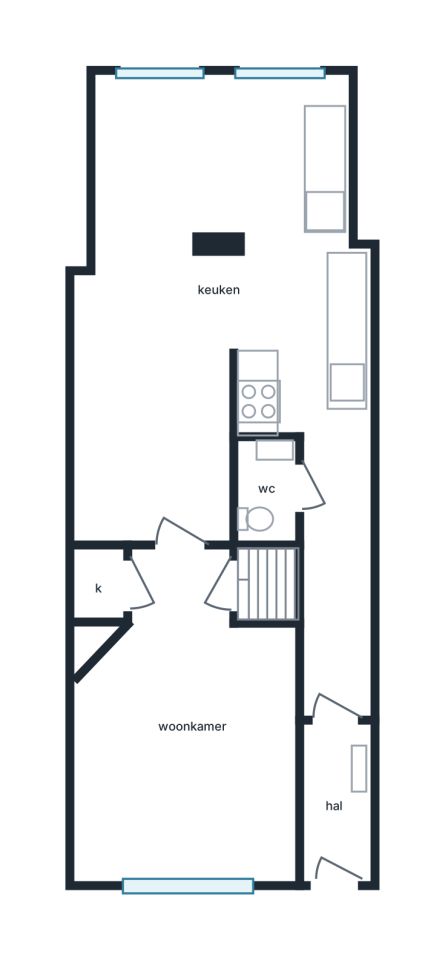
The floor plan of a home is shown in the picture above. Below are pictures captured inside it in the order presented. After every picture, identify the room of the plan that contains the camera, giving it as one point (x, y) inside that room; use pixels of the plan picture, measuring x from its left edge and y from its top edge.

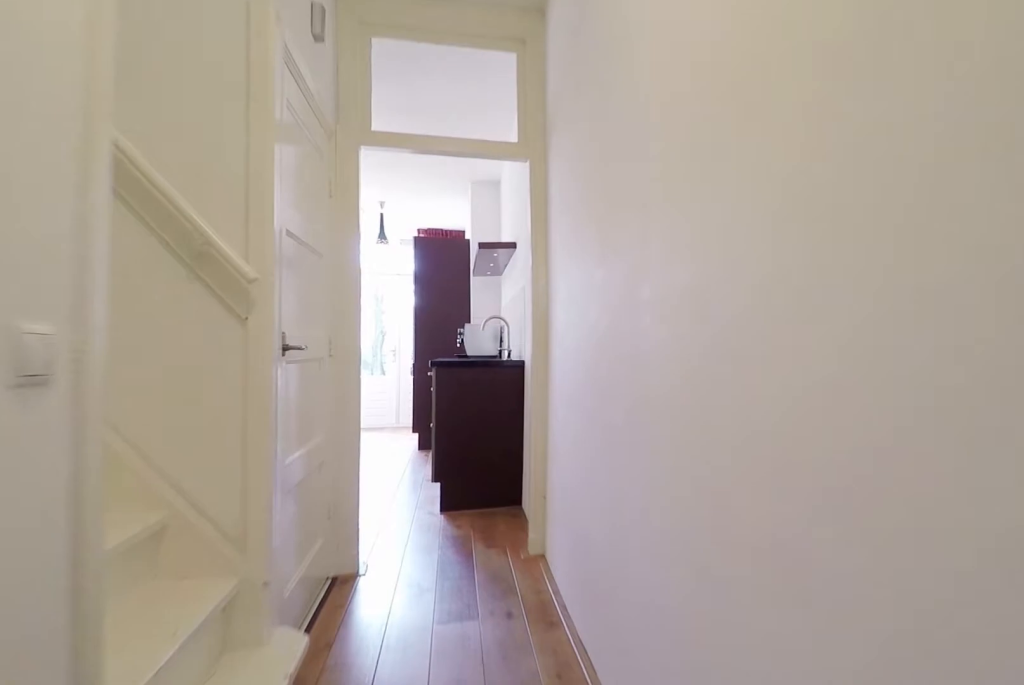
(335, 578)
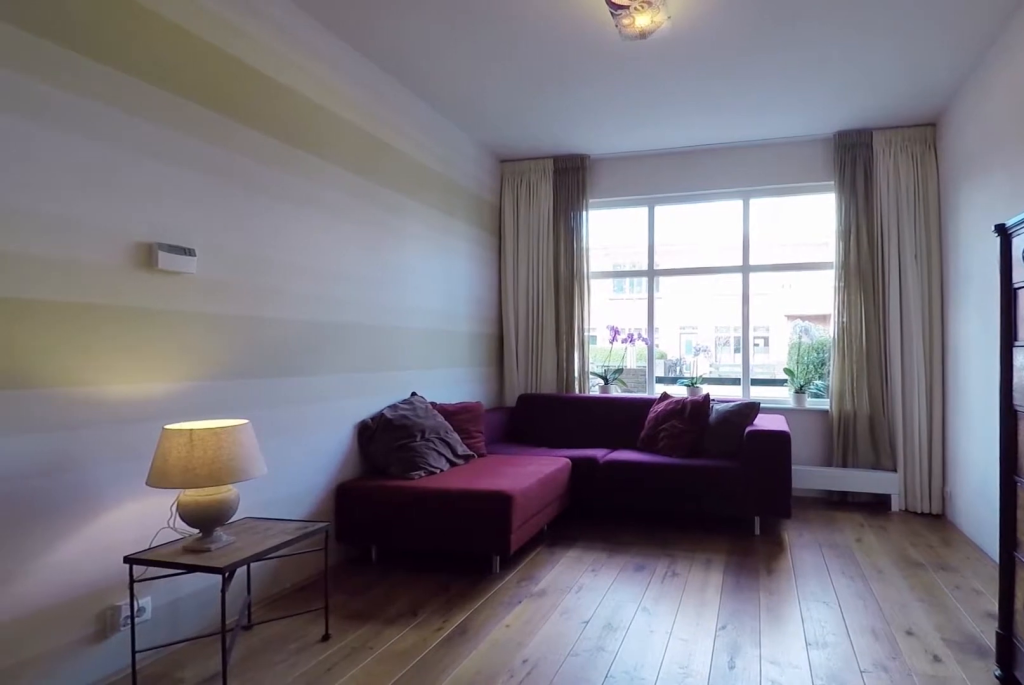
(184, 732)
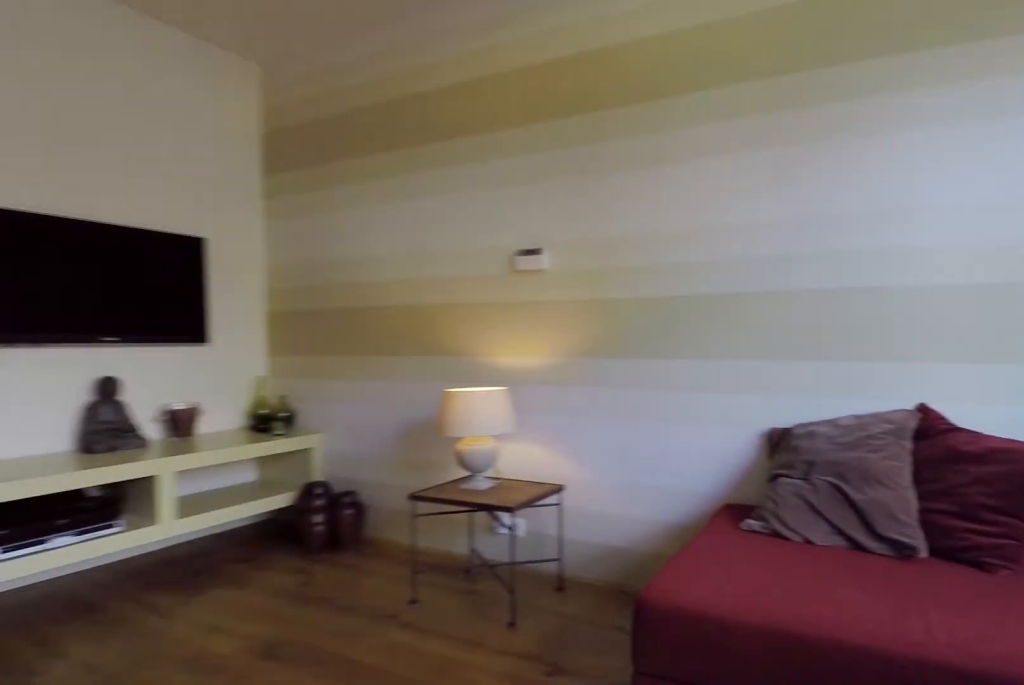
(184, 732)
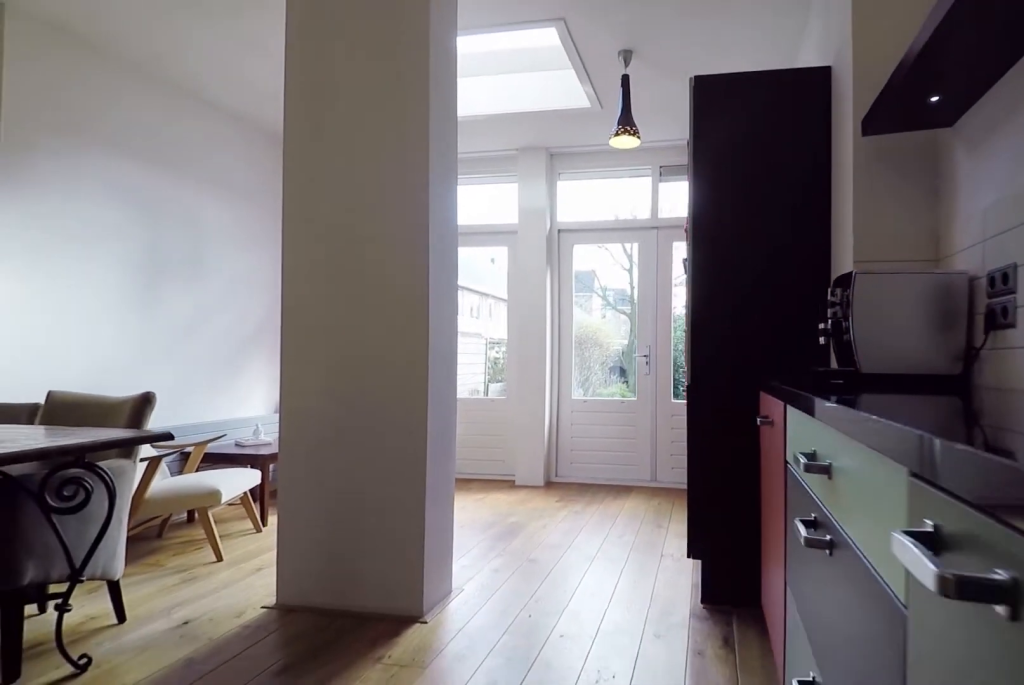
(195, 316)
